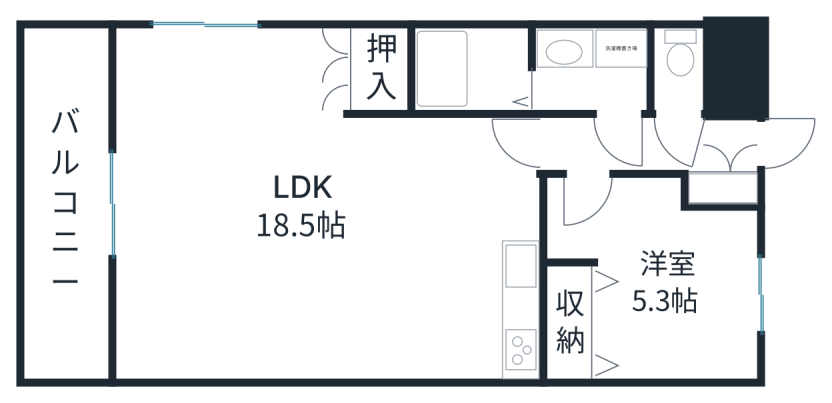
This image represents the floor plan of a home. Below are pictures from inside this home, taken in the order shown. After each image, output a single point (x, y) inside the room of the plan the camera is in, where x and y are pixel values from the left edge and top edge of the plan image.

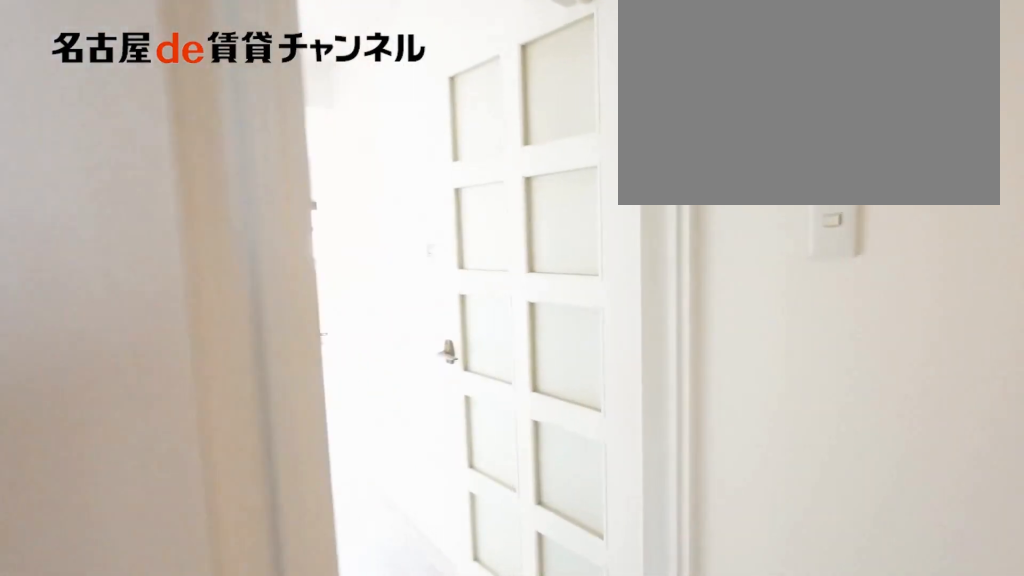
(574, 143)
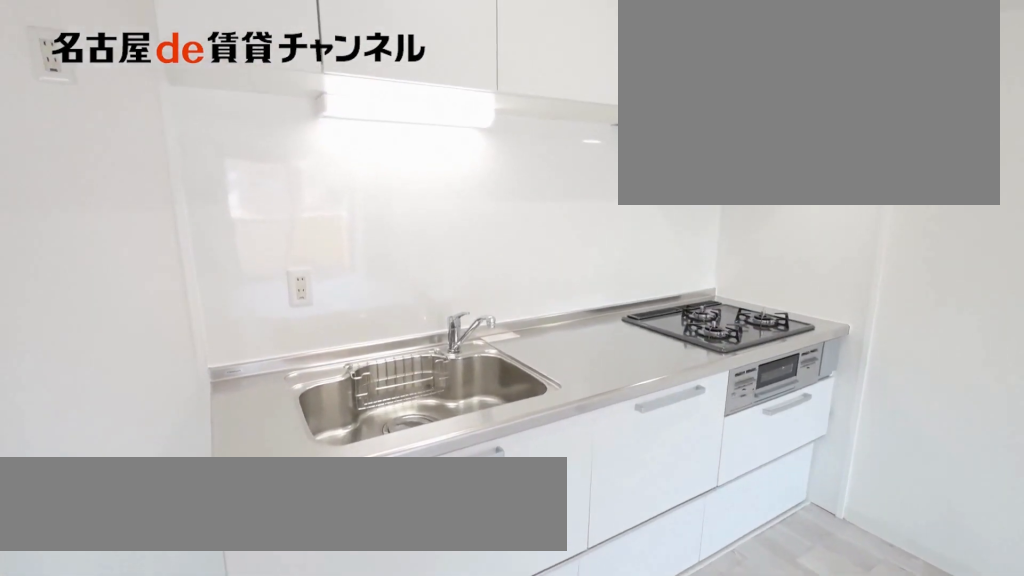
(530, 327)
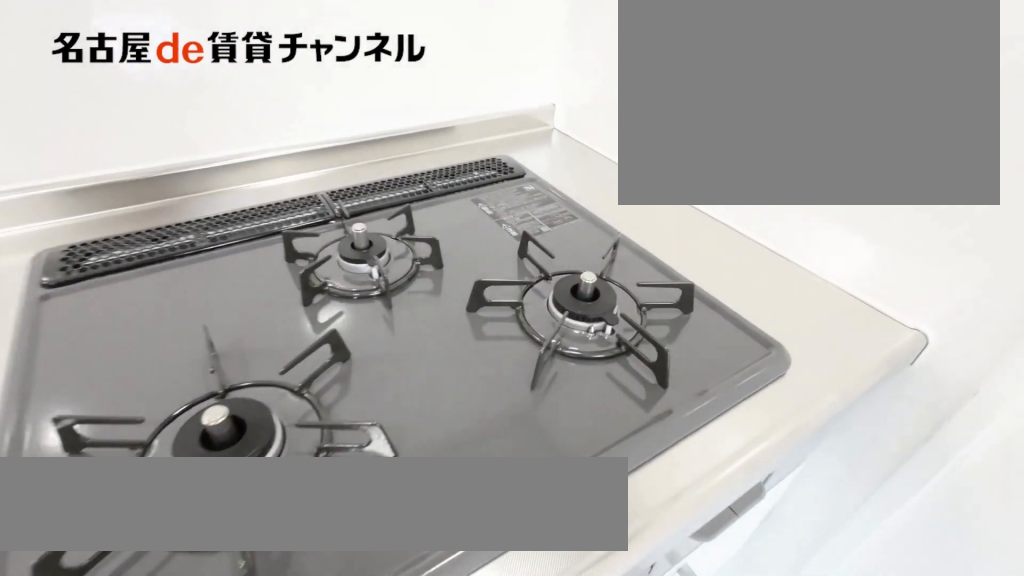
(530, 327)
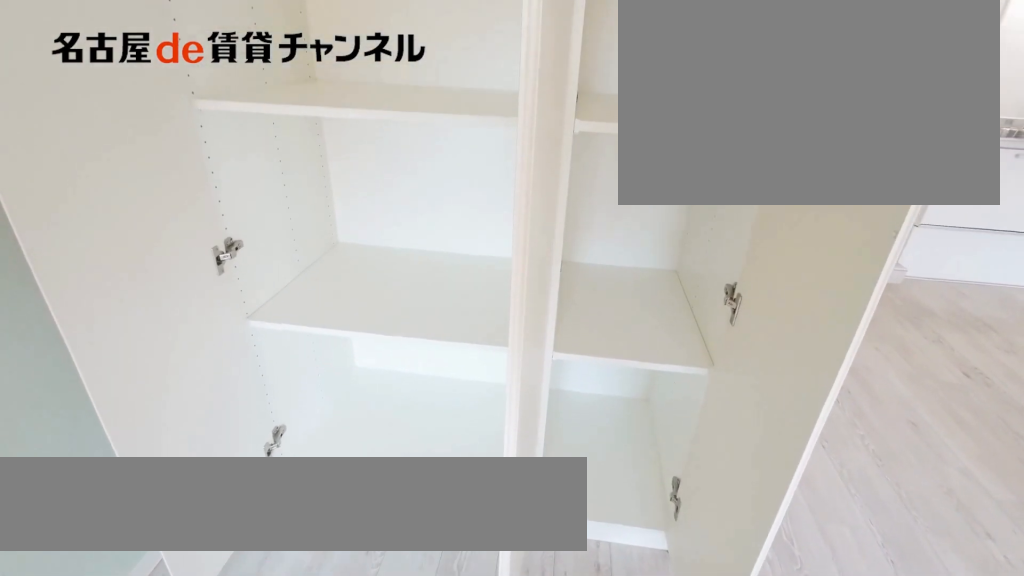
(376, 70)
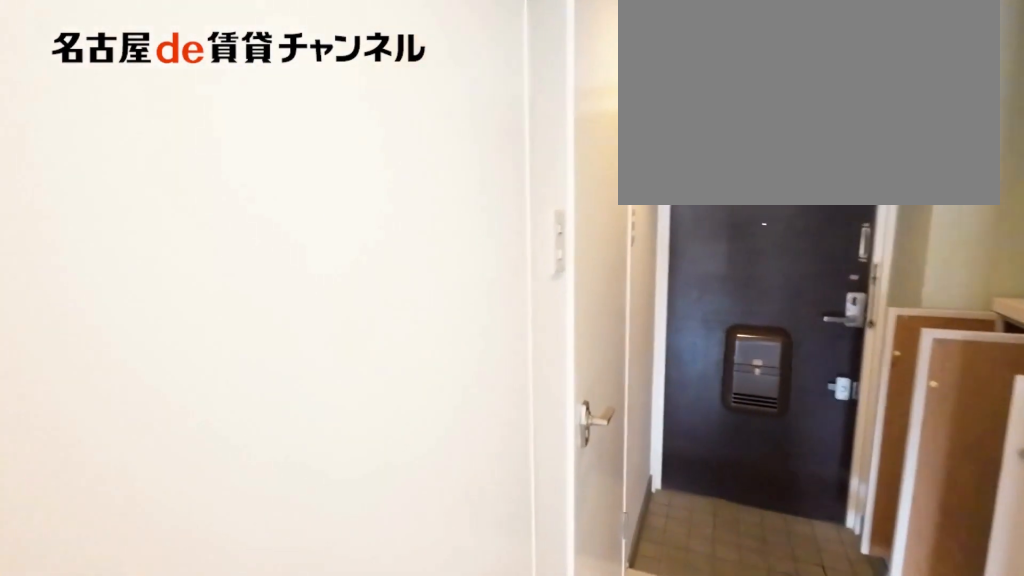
(618, 143)
